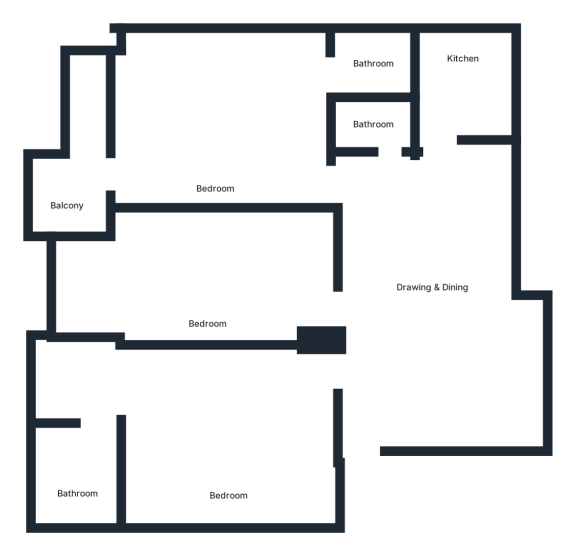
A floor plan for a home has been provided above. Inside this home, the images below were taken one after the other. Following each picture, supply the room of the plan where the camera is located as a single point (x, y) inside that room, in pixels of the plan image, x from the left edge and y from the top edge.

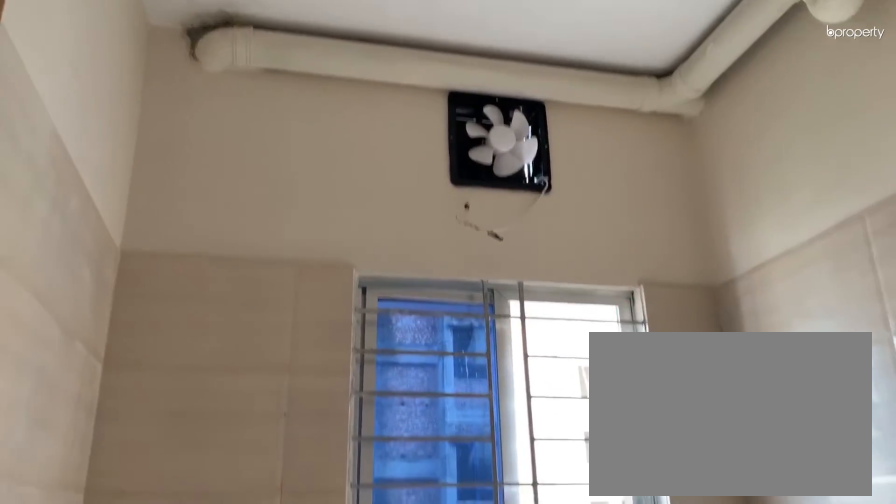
(463, 66)
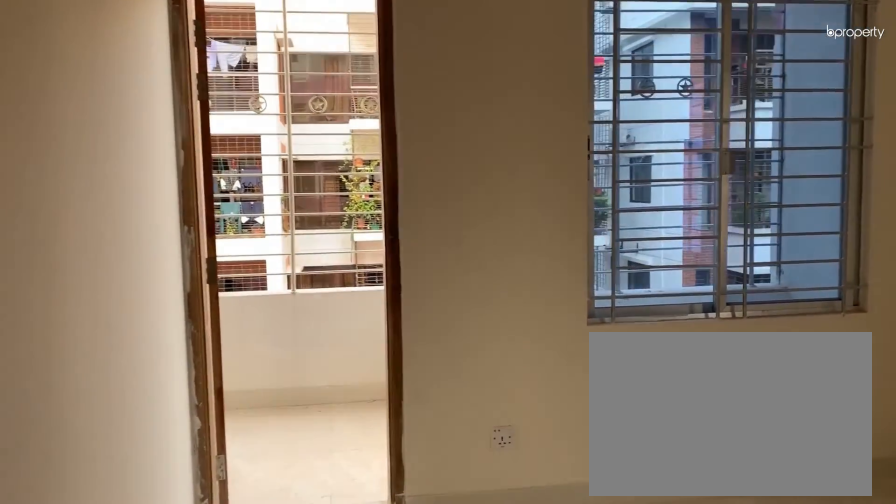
(215, 129)
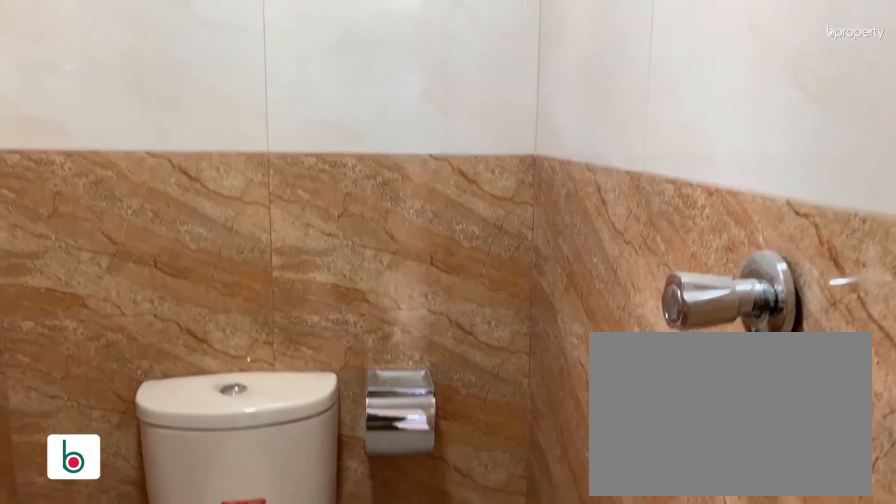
(377, 60)
